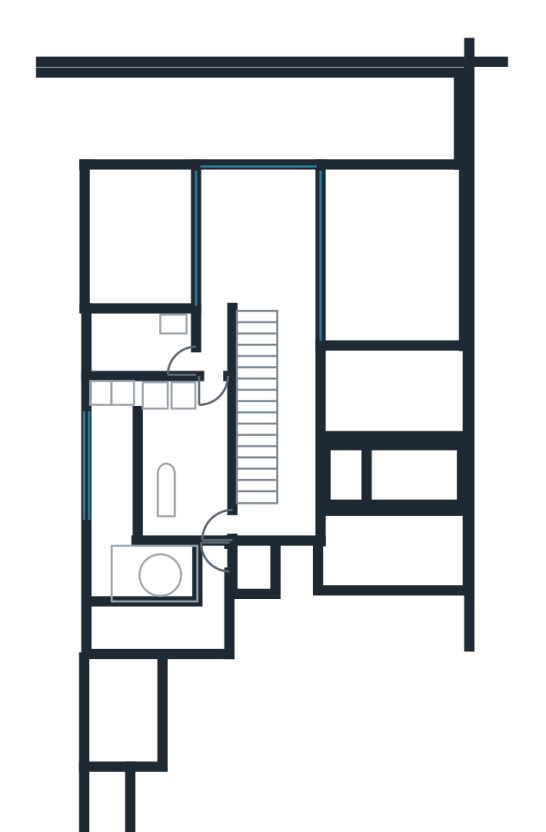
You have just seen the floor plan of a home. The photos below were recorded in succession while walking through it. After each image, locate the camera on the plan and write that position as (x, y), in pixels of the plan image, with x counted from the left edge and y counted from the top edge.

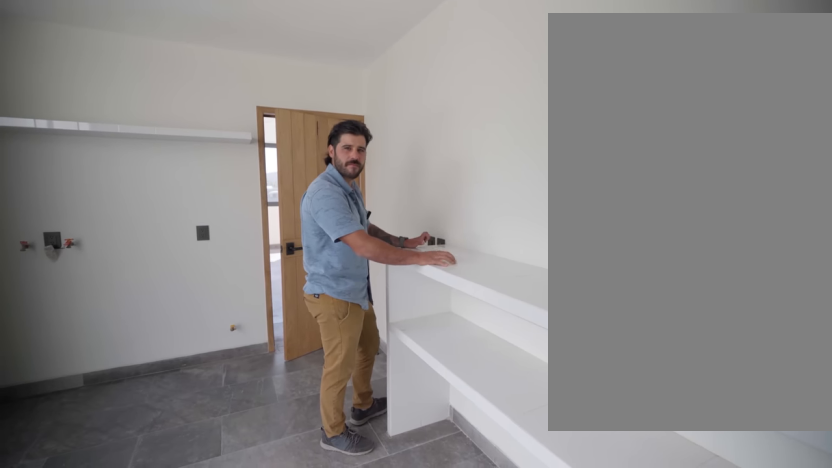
(201, 482)
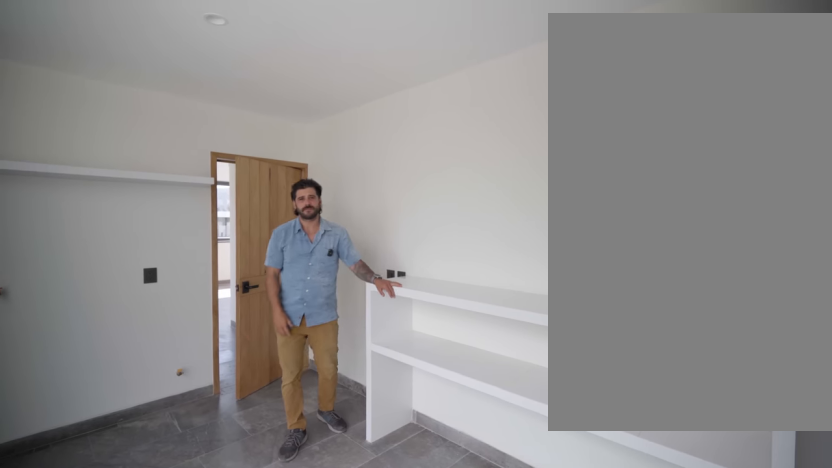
(201, 482)
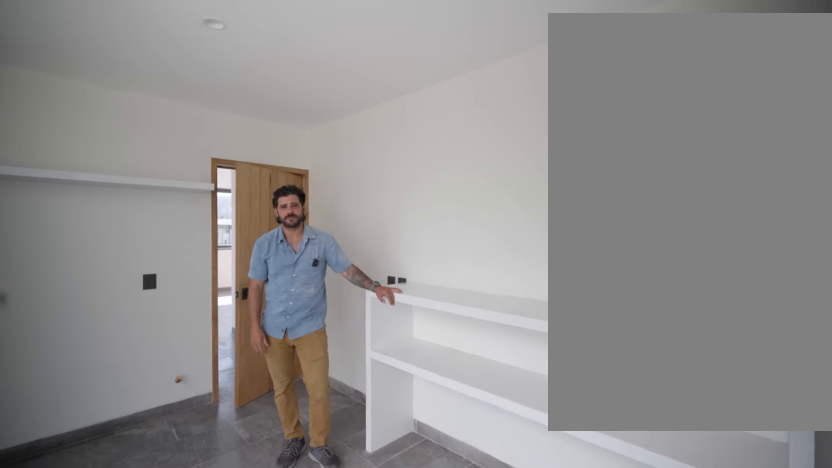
(201, 482)
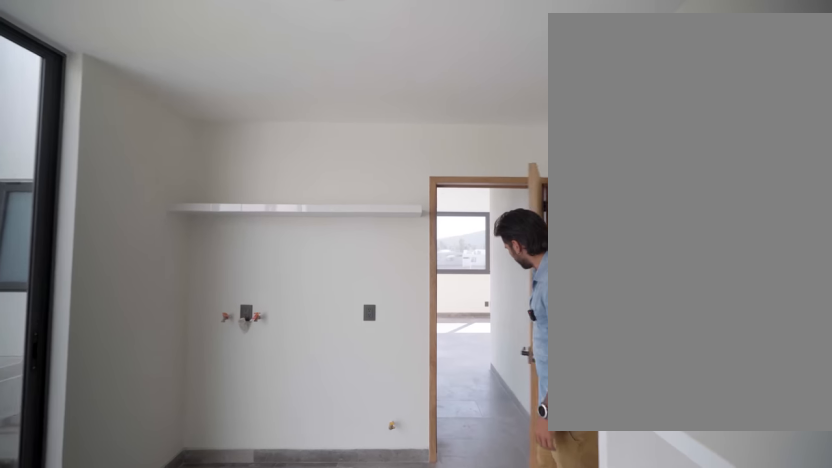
(202, 478)
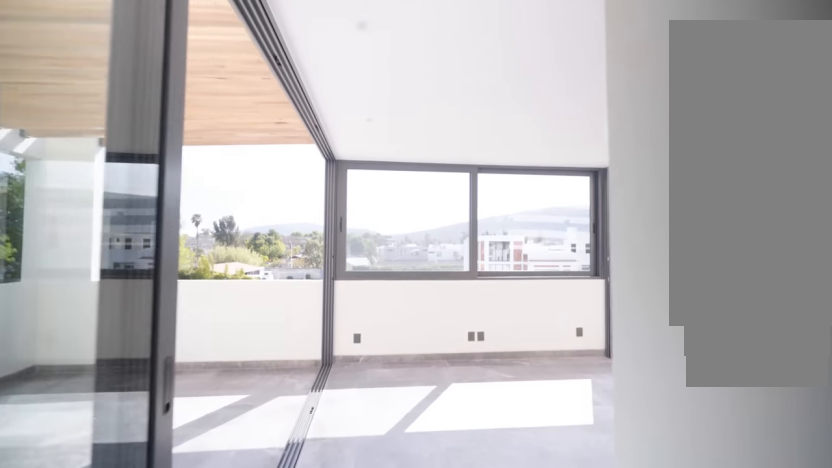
(215, 361)
